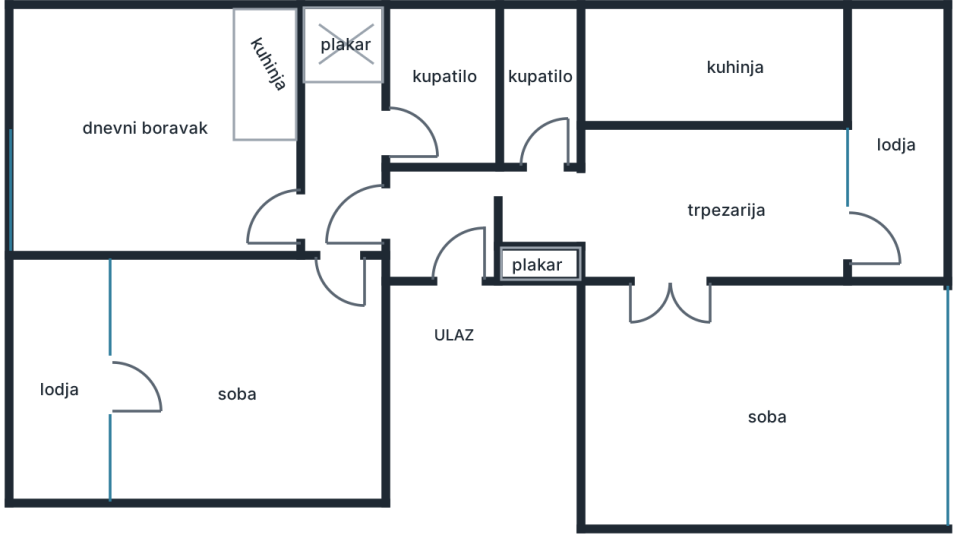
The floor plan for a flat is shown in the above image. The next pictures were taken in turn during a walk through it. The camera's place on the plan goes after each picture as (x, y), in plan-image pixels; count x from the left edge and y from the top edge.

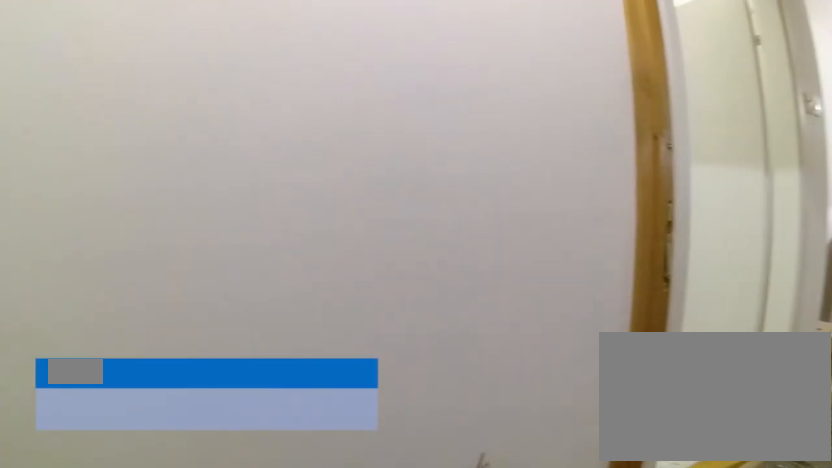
(458, 251)
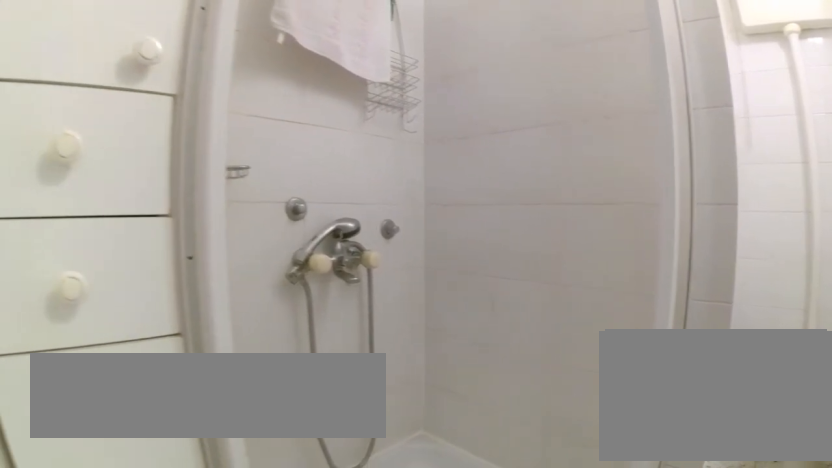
(541, 181)
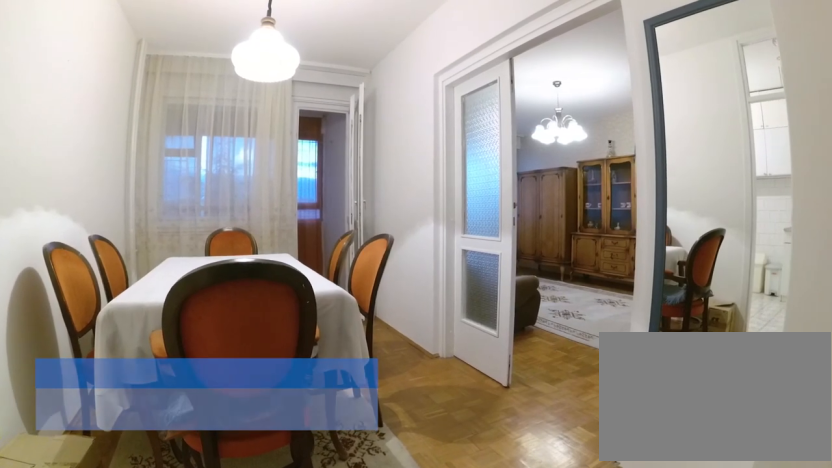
(562, 214)
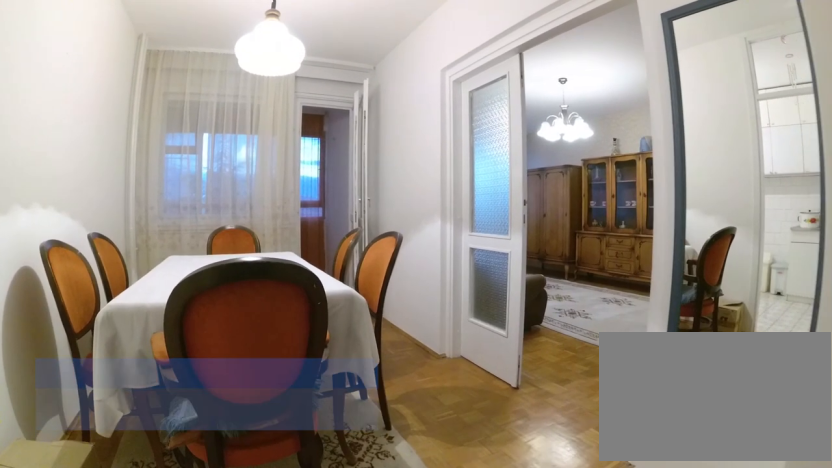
(572, 214)
